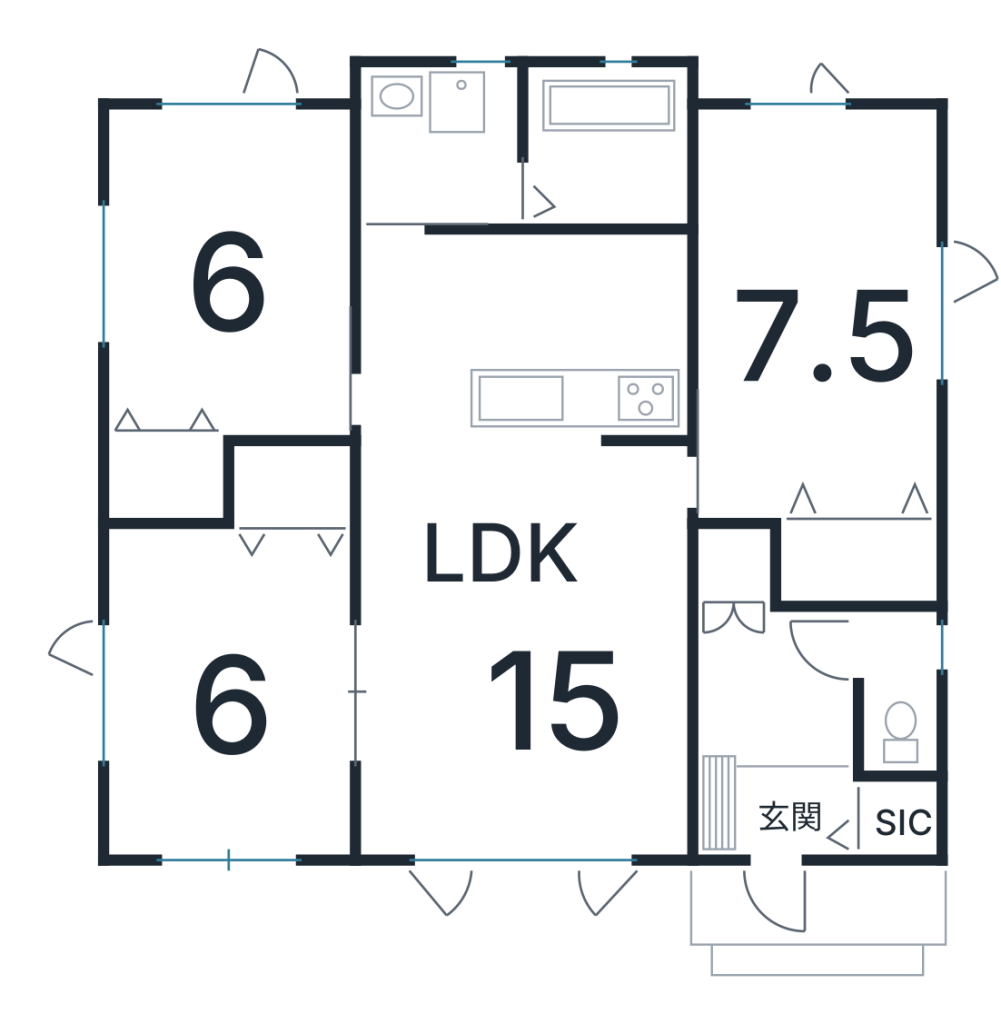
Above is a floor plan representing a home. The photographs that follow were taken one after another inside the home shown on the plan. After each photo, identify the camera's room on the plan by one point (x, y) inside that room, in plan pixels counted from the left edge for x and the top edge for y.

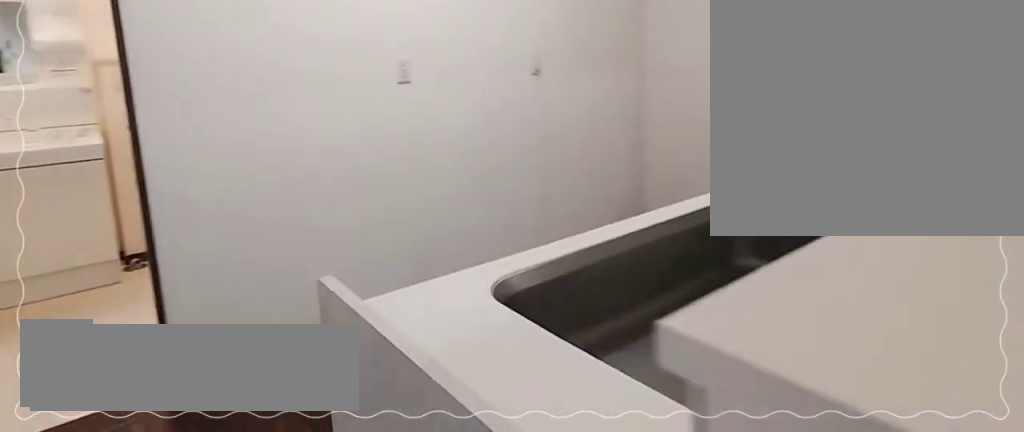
(529, 340)
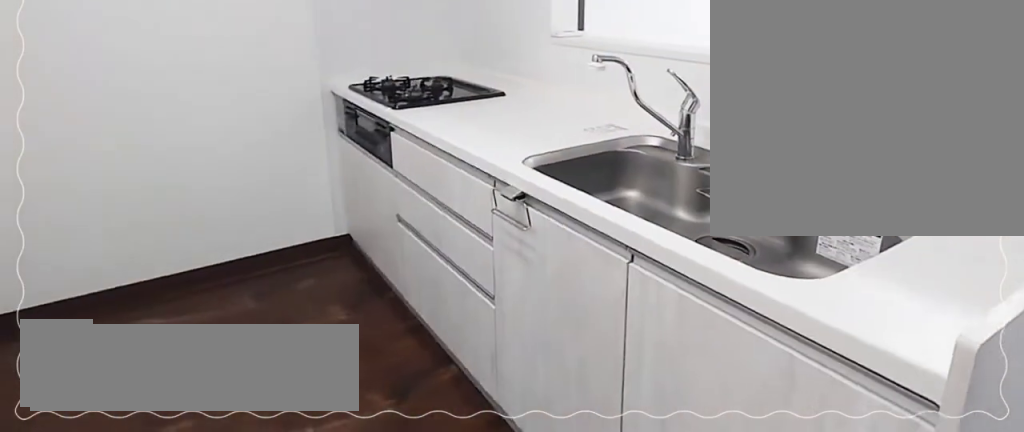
(529, 340)
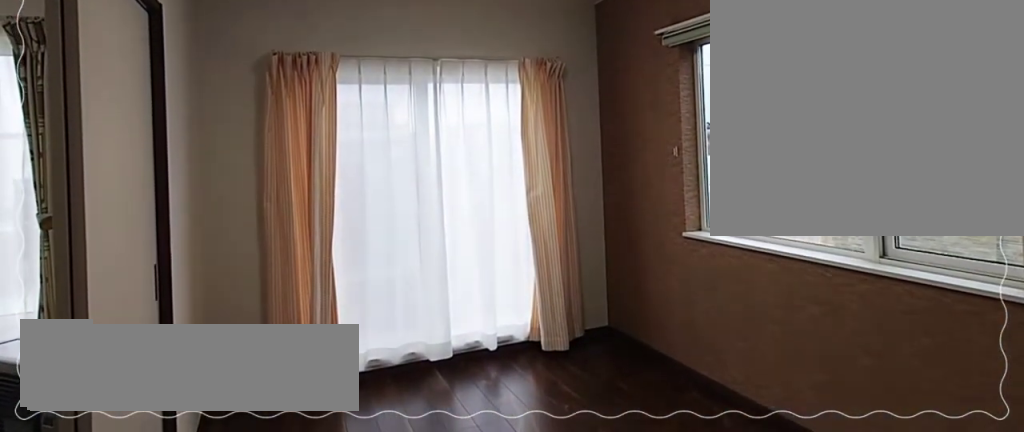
(228, 719)
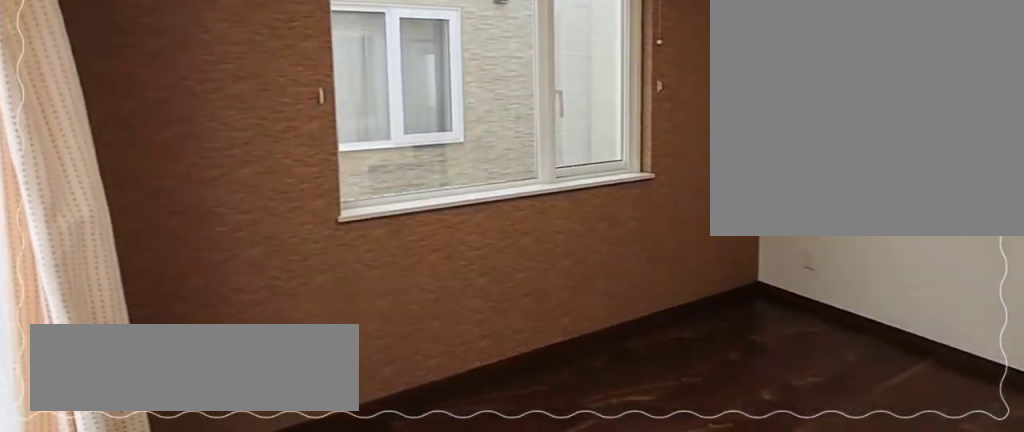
(228, 719)
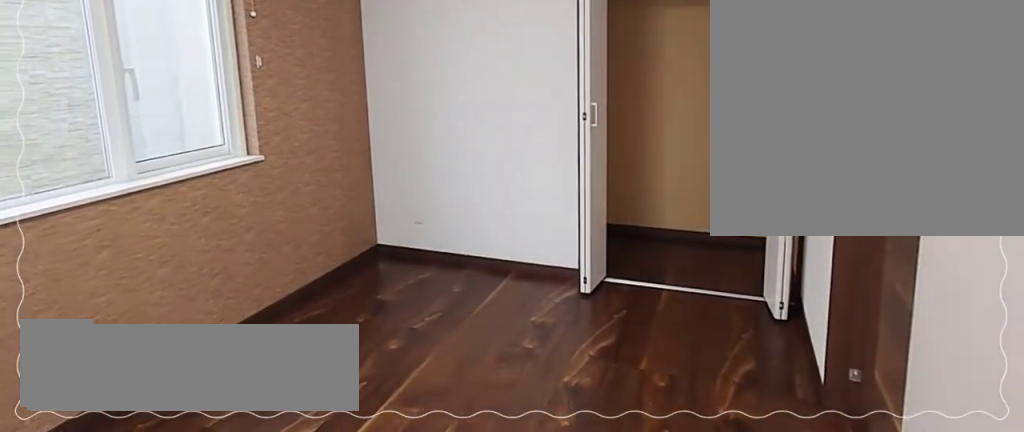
(228, 719)
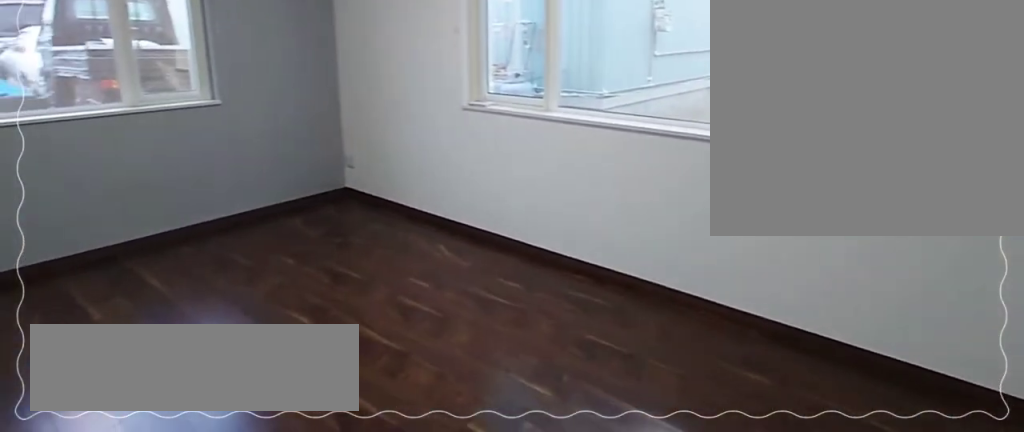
(823, 375)
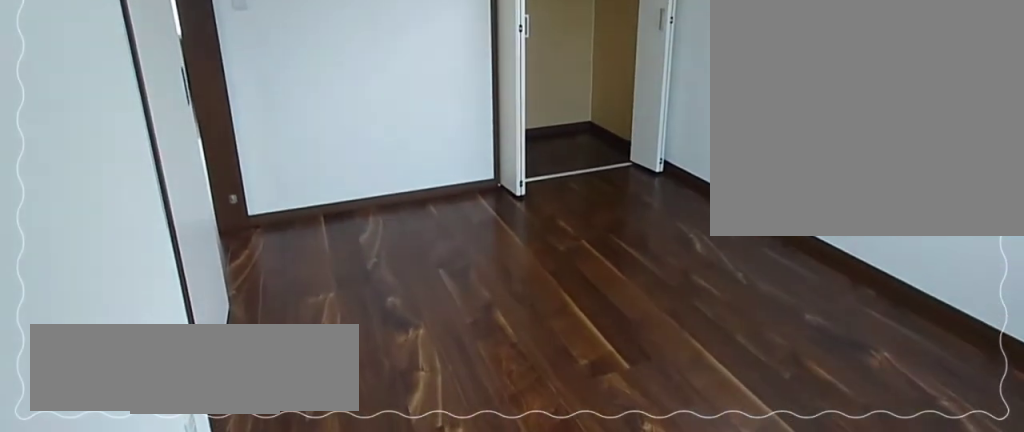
(221, 296)
